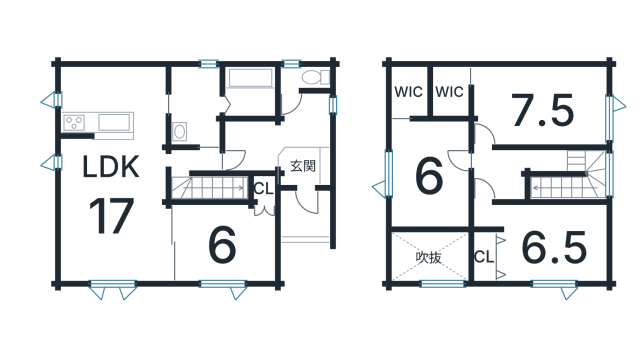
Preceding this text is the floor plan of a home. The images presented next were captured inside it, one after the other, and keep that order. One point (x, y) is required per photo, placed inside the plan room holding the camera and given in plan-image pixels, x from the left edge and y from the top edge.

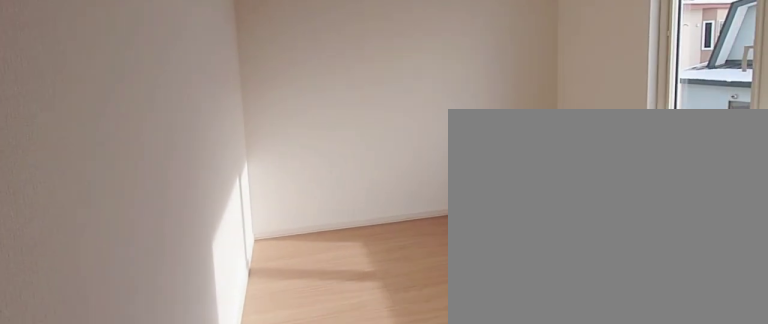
(550, 243)
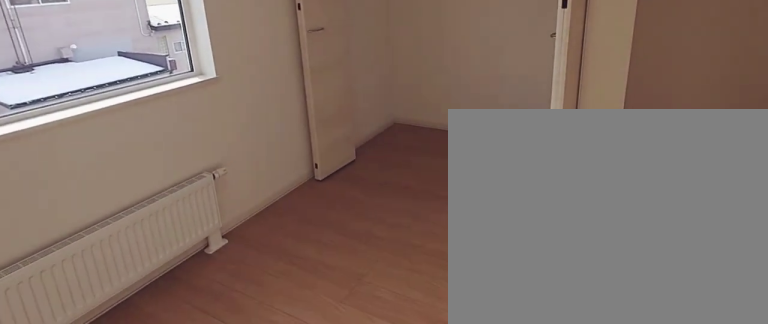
(550, 243)
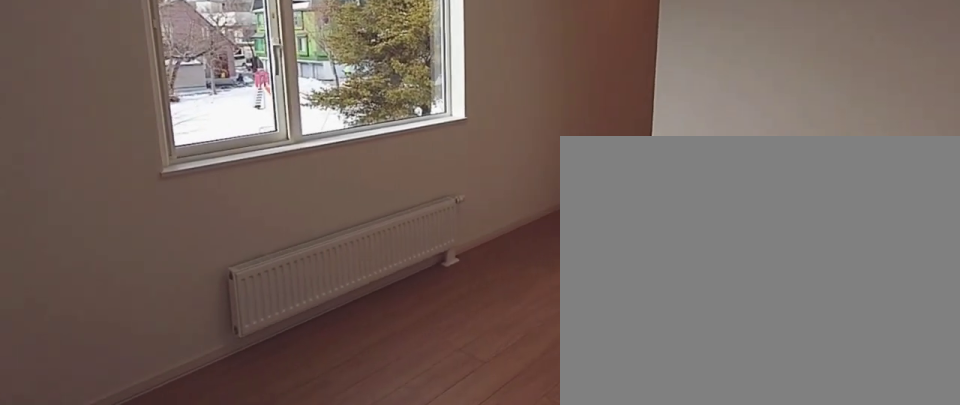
(435, 176)
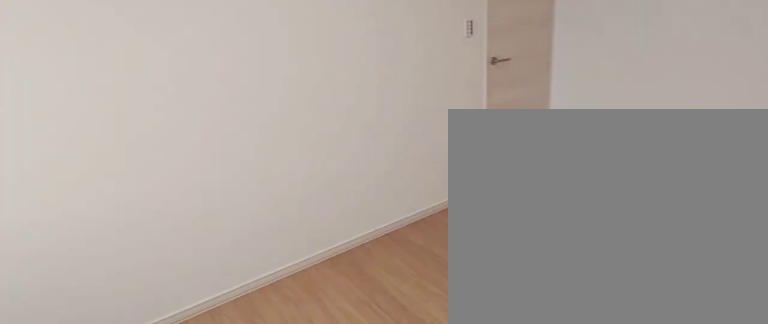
(536, 104)
